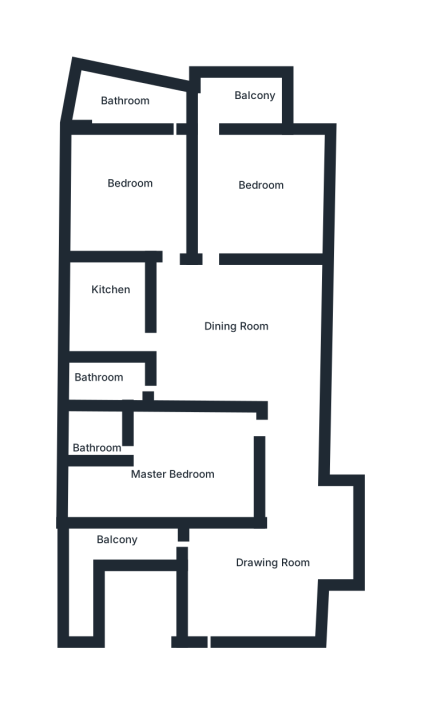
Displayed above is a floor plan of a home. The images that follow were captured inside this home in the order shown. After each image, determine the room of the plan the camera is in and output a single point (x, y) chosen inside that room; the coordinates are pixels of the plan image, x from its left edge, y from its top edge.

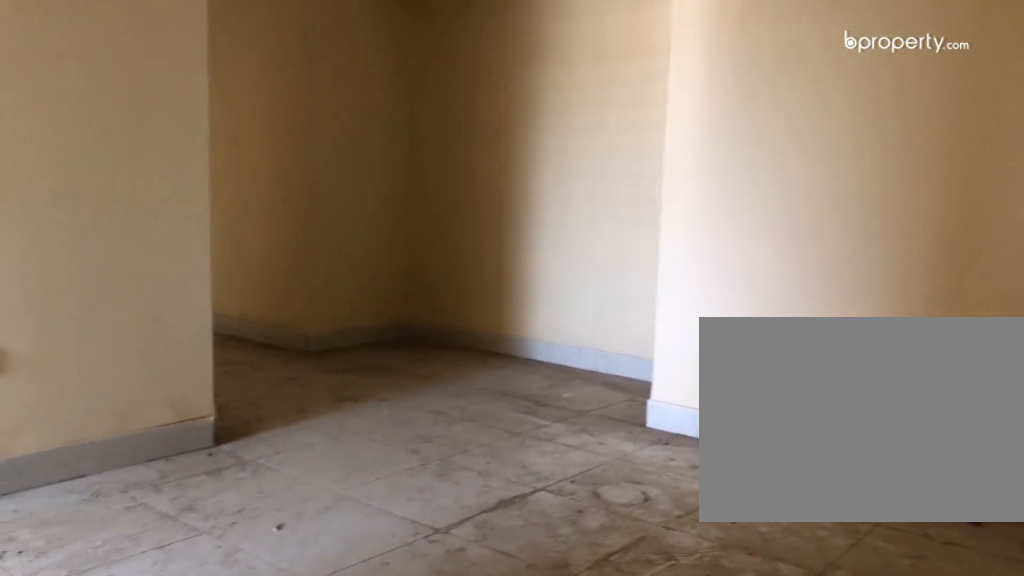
(263, 580)
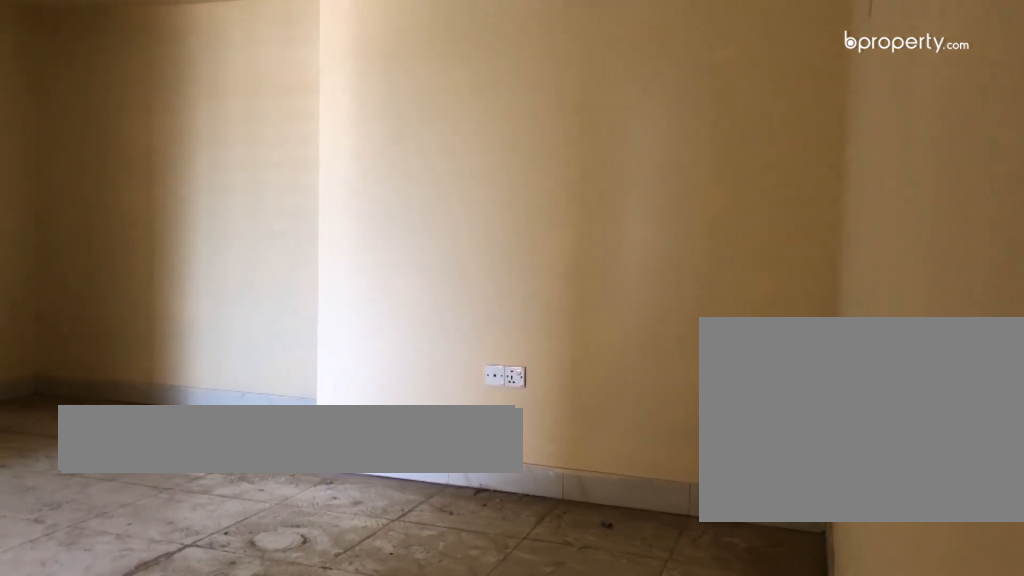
(263, 580)
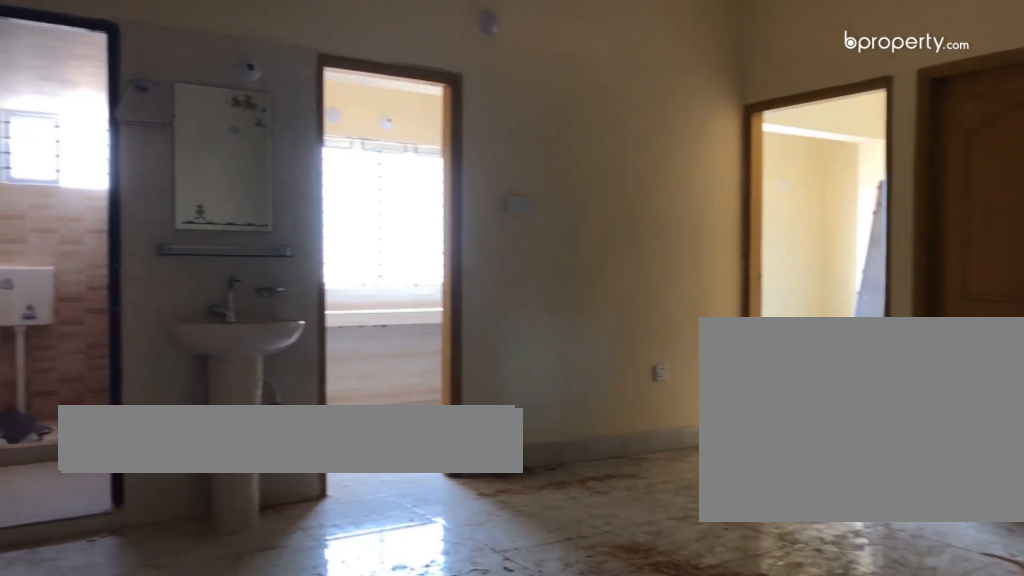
(252, 333)
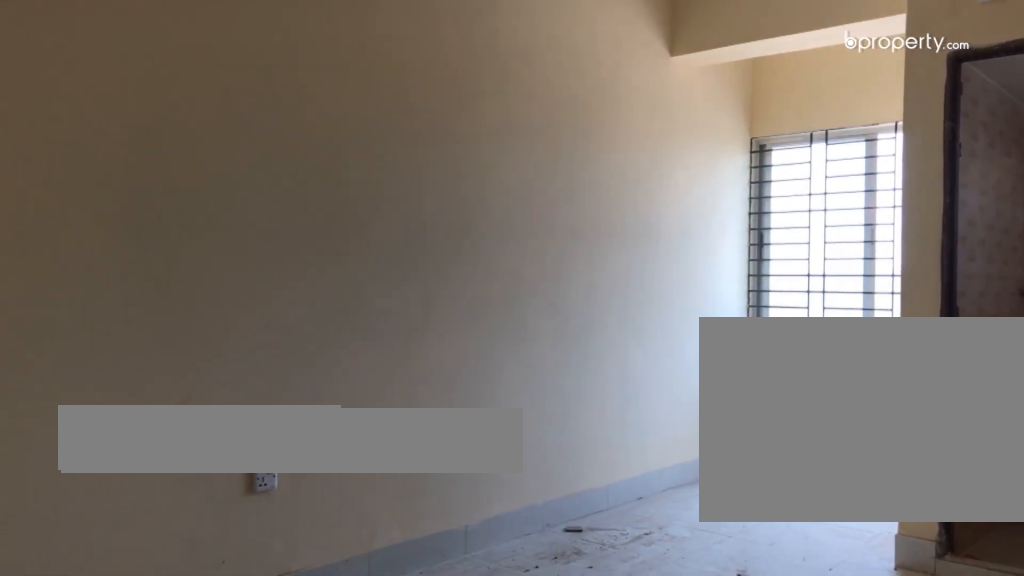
(186, 462)
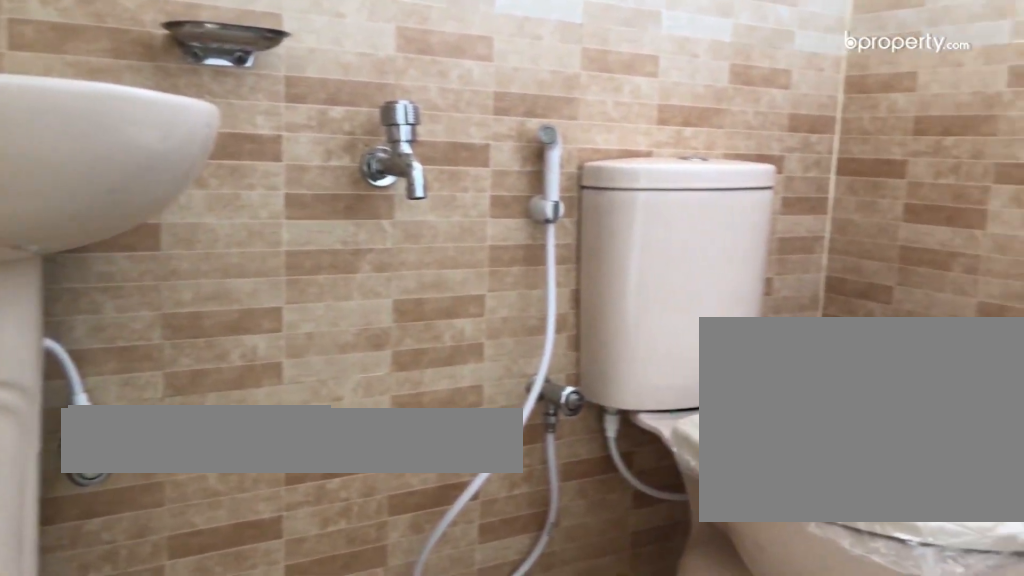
(100, 433)
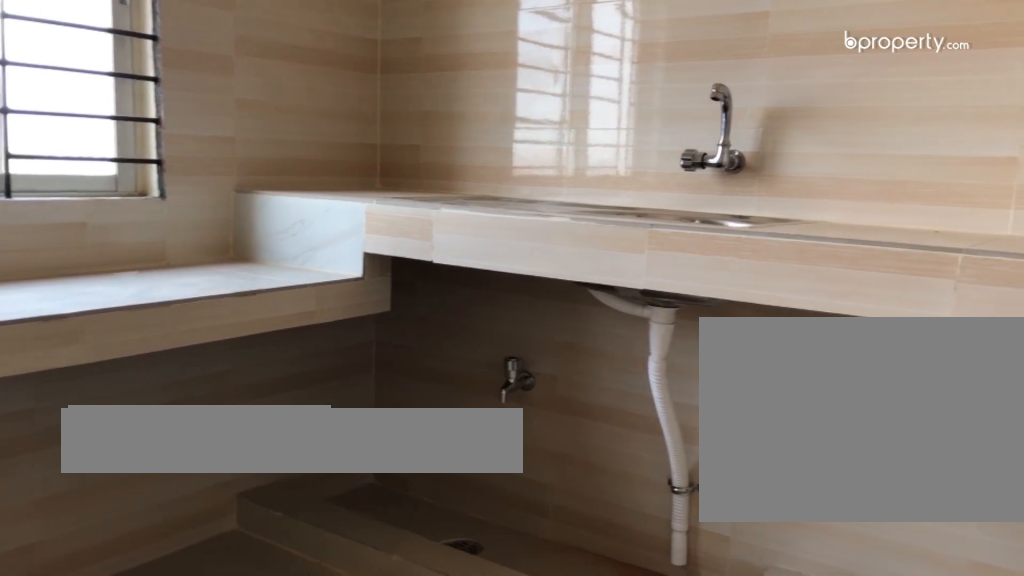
(115, 309)
